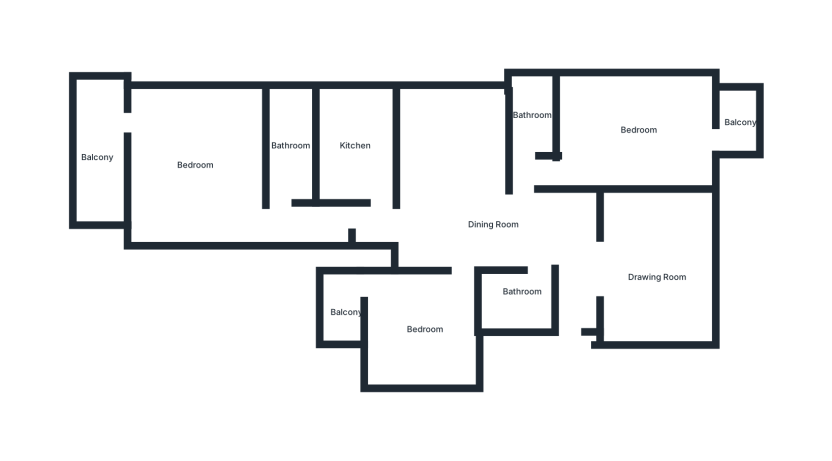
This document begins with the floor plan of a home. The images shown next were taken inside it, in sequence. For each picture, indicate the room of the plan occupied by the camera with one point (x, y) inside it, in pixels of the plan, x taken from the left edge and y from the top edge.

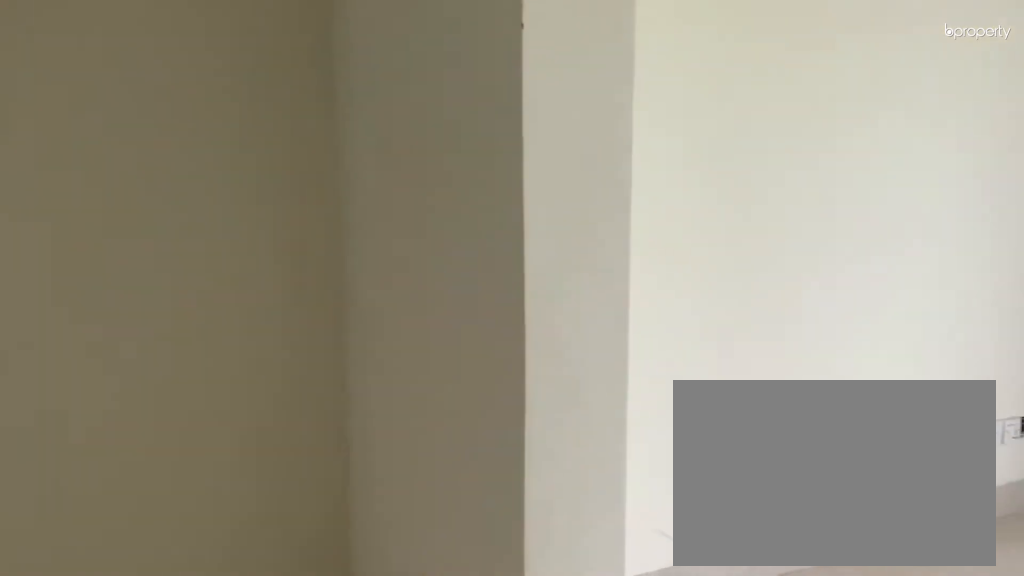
(637, 275)
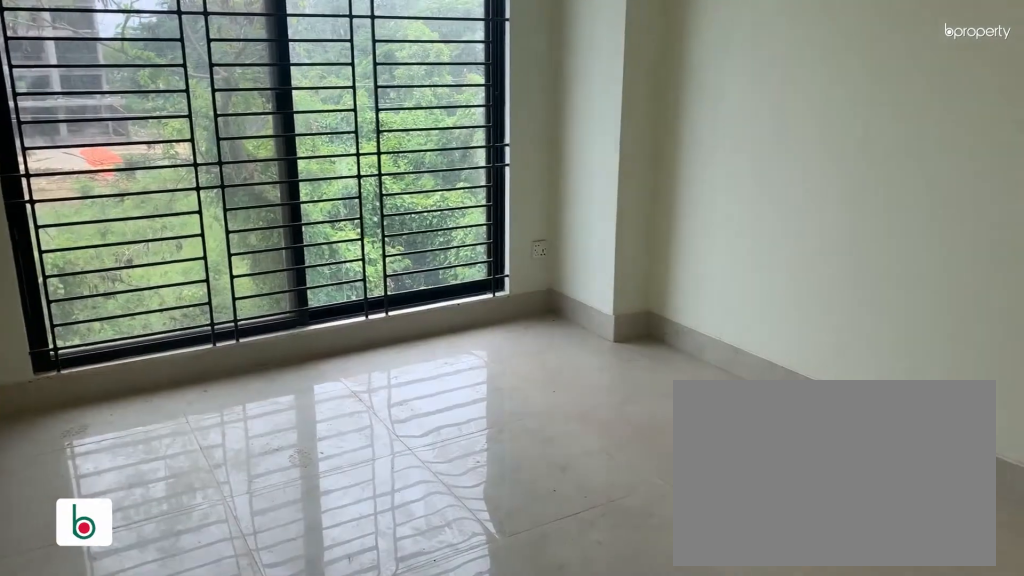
(637, 275)
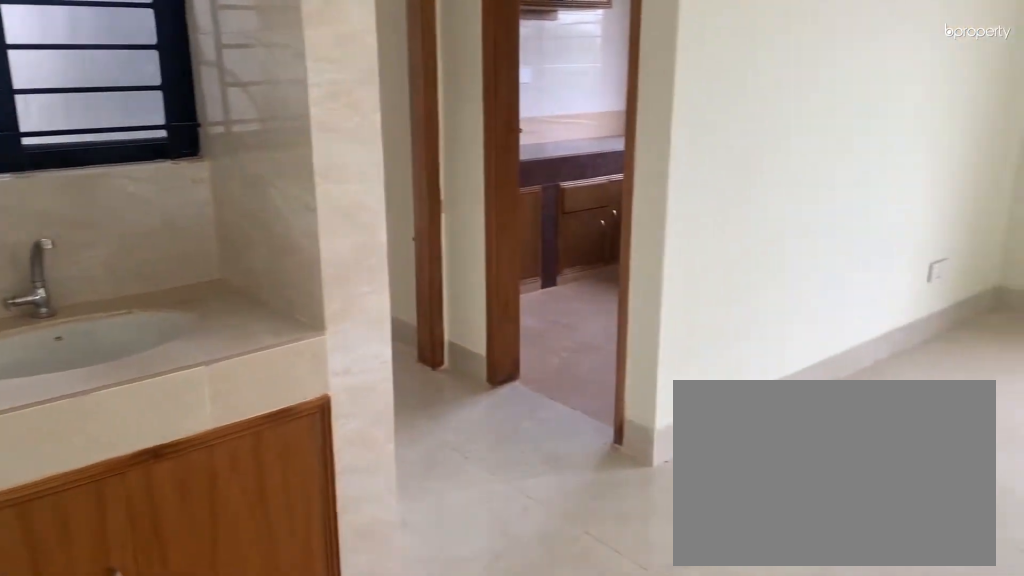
(496, 225)
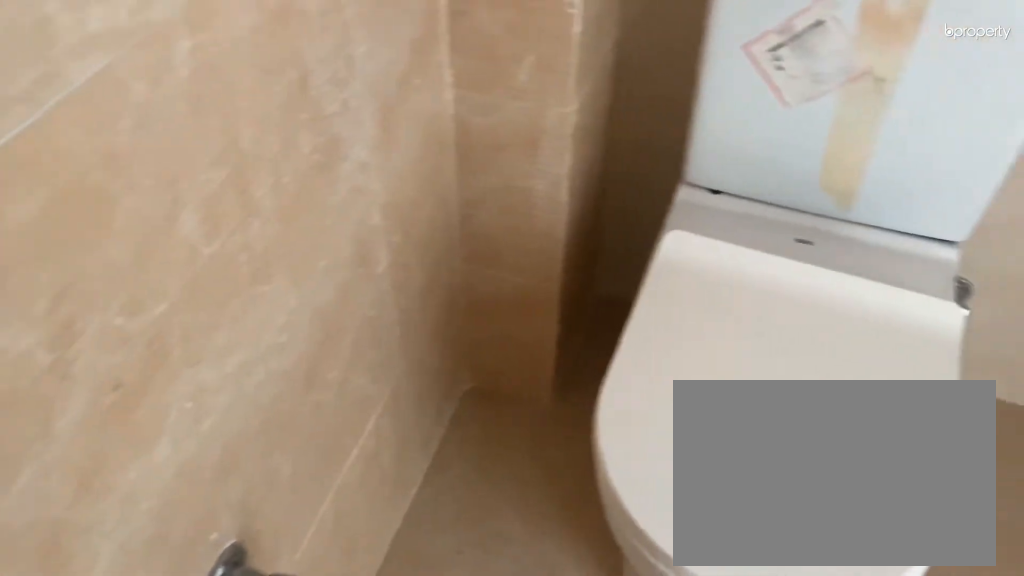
(520, 295)
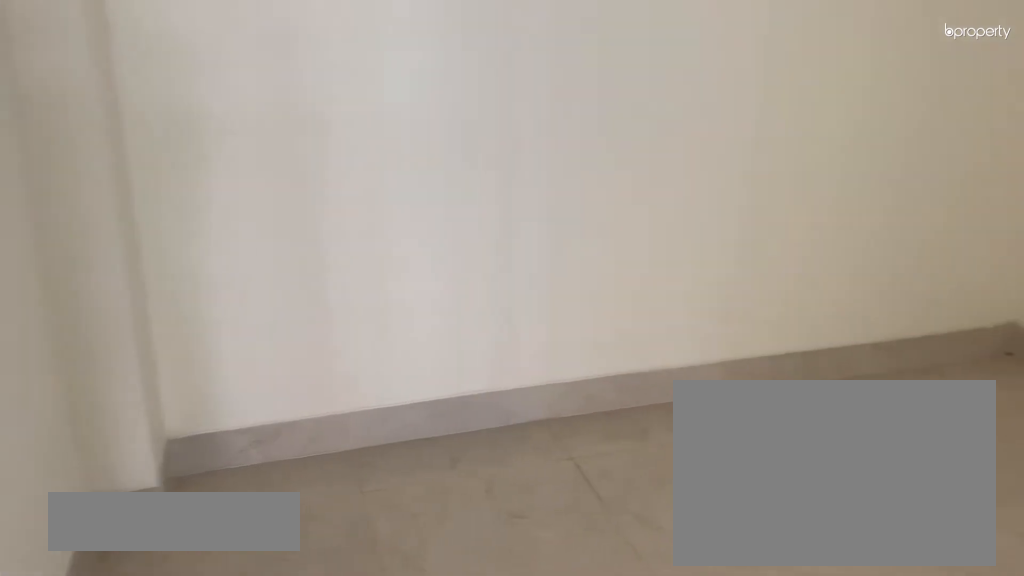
(426, 325)
